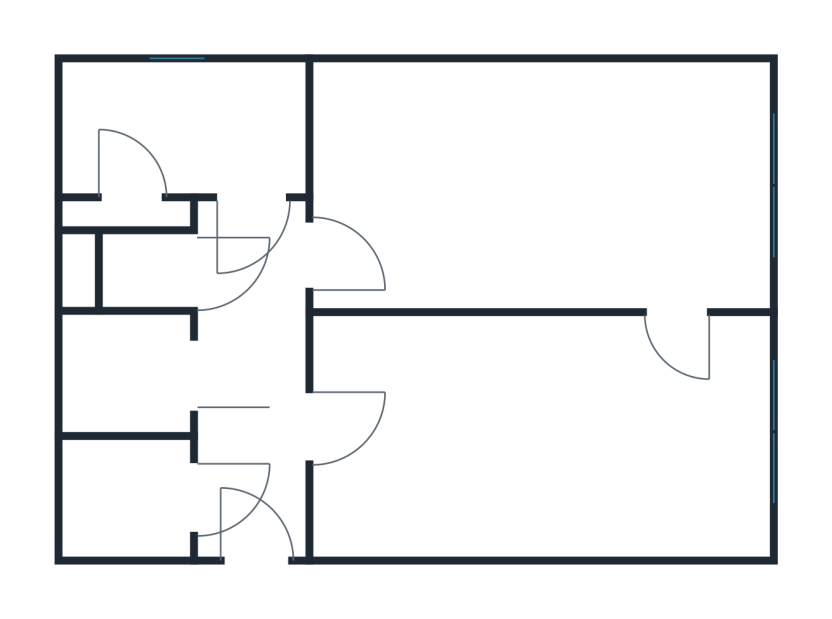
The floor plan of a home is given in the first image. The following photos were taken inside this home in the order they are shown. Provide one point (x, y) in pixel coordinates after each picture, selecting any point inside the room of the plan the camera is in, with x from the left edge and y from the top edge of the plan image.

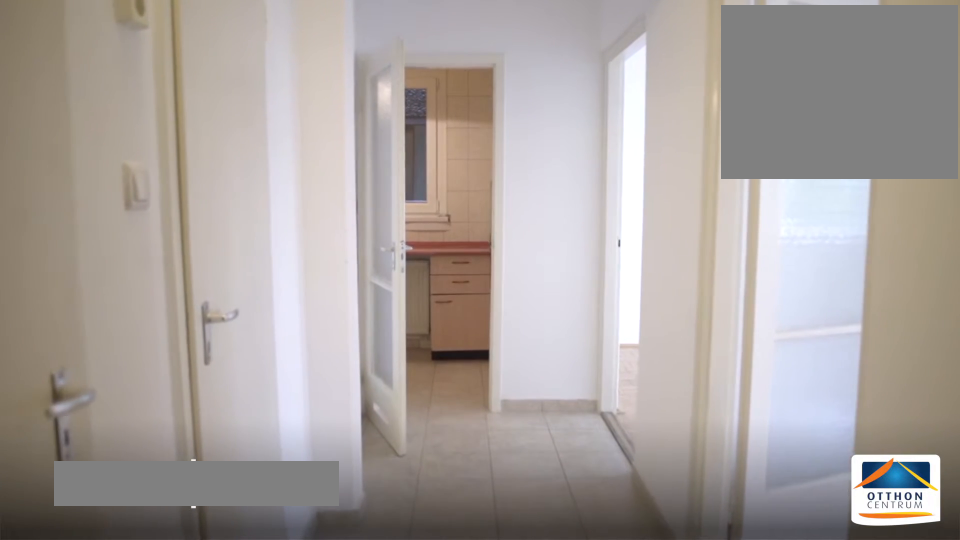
(256, 501)
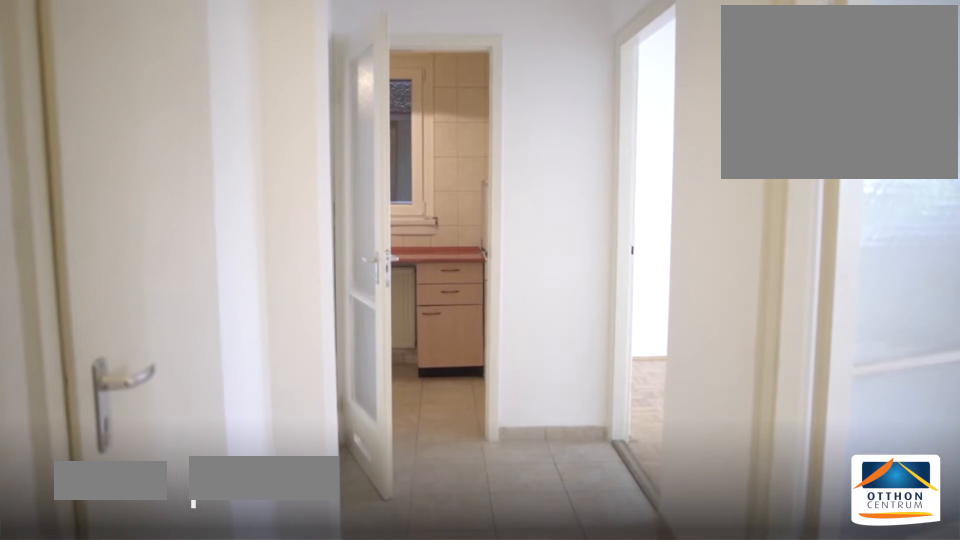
(256, 500)
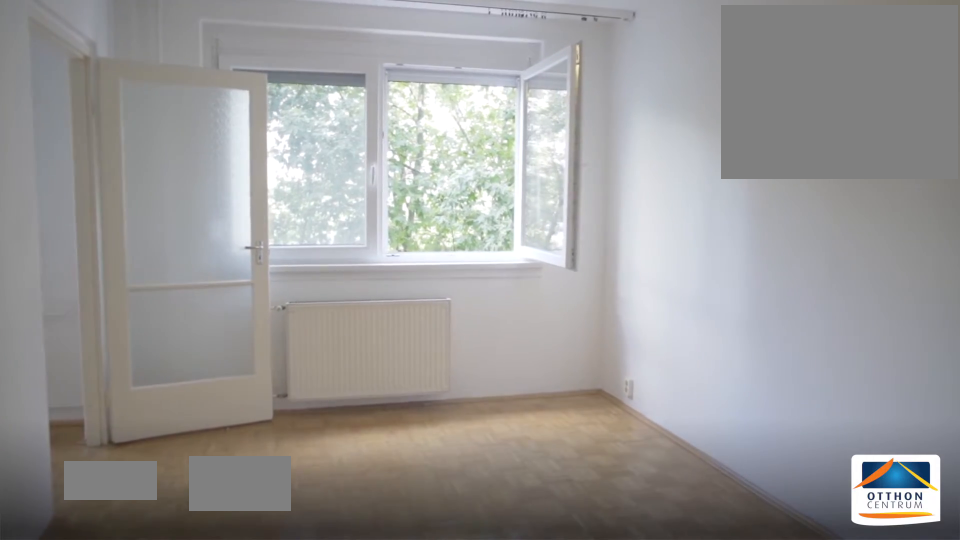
(525, 445)
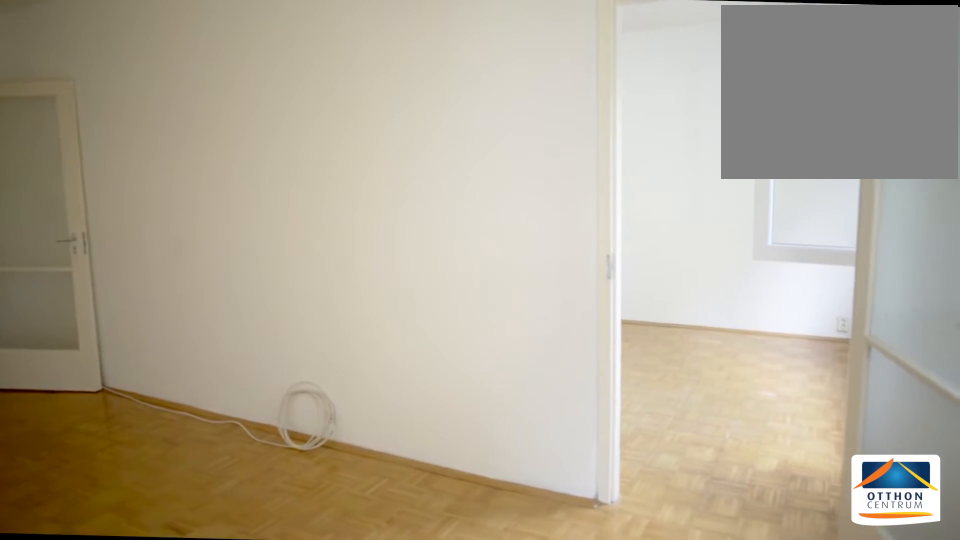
(525, 445)
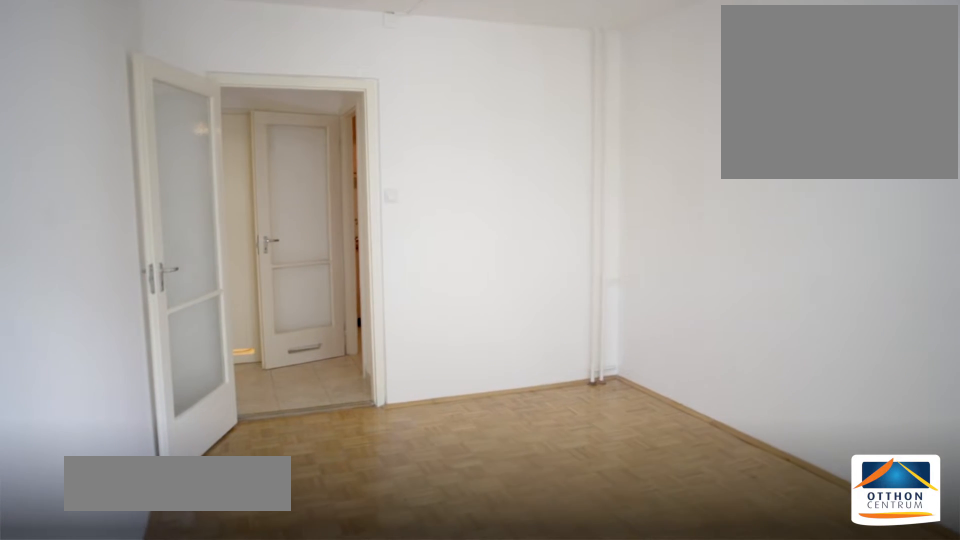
(558, 183)
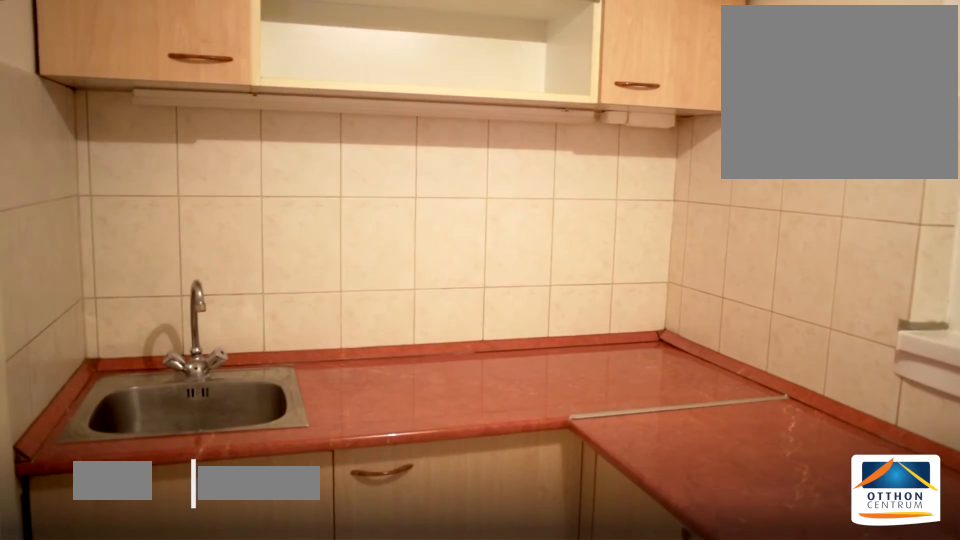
(199, 132)
